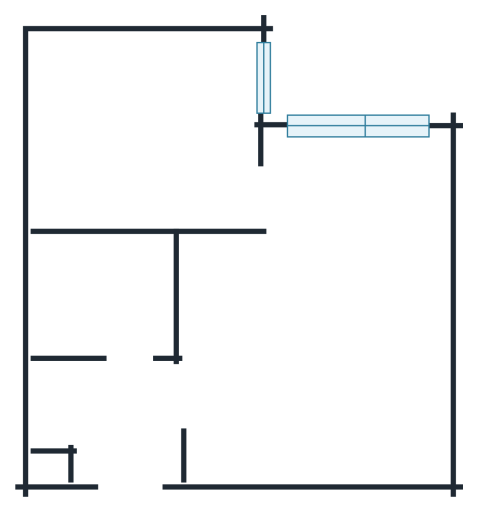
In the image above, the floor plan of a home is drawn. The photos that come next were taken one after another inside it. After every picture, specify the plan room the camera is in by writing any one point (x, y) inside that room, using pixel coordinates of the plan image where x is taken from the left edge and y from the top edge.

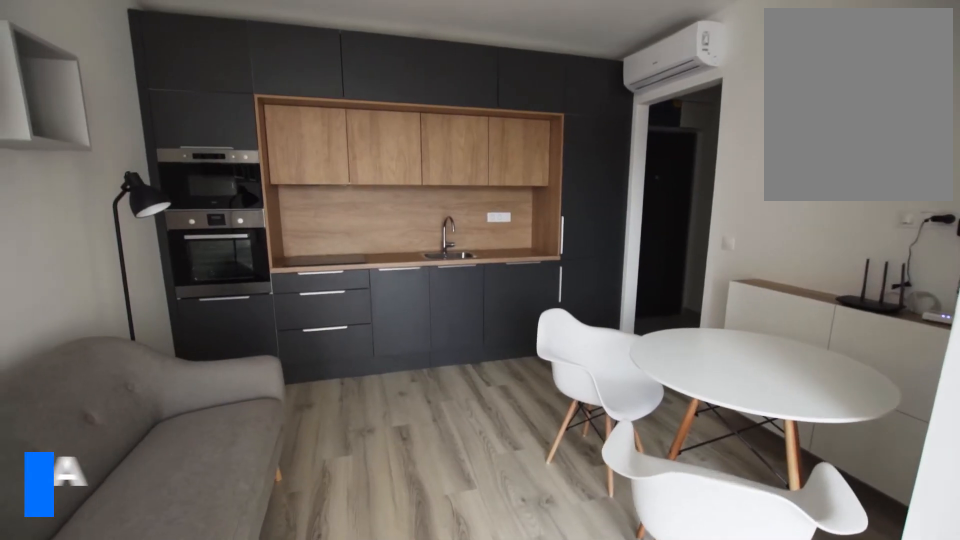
(307, 329)
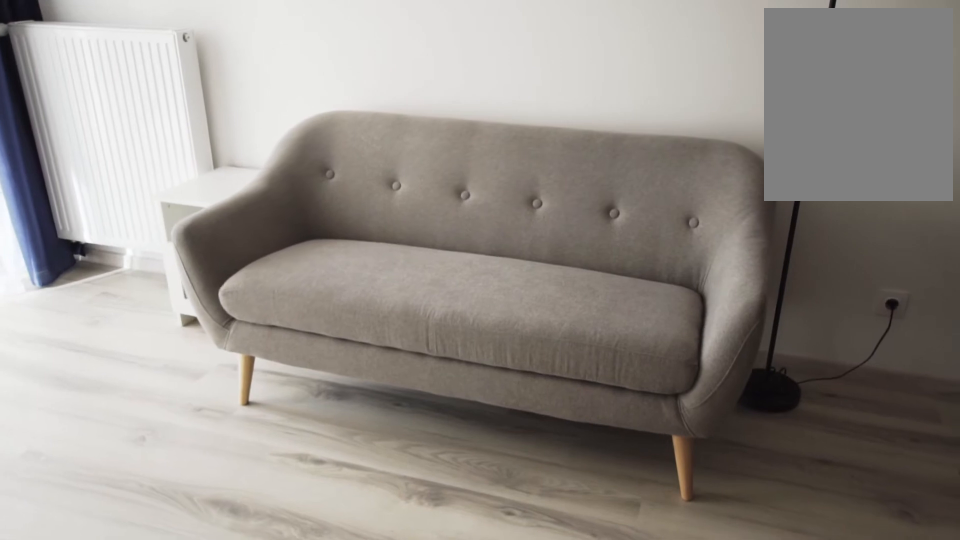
(307, 330)
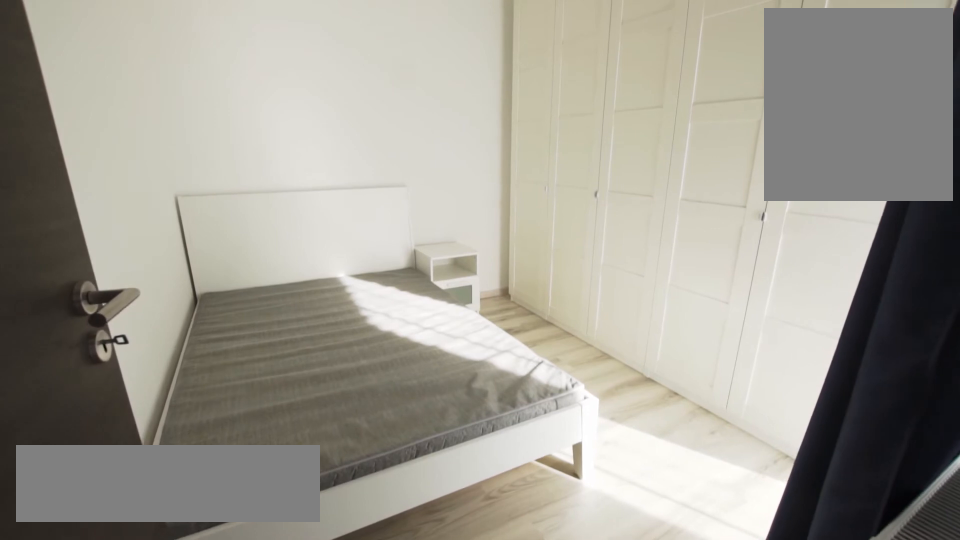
(139, 122)
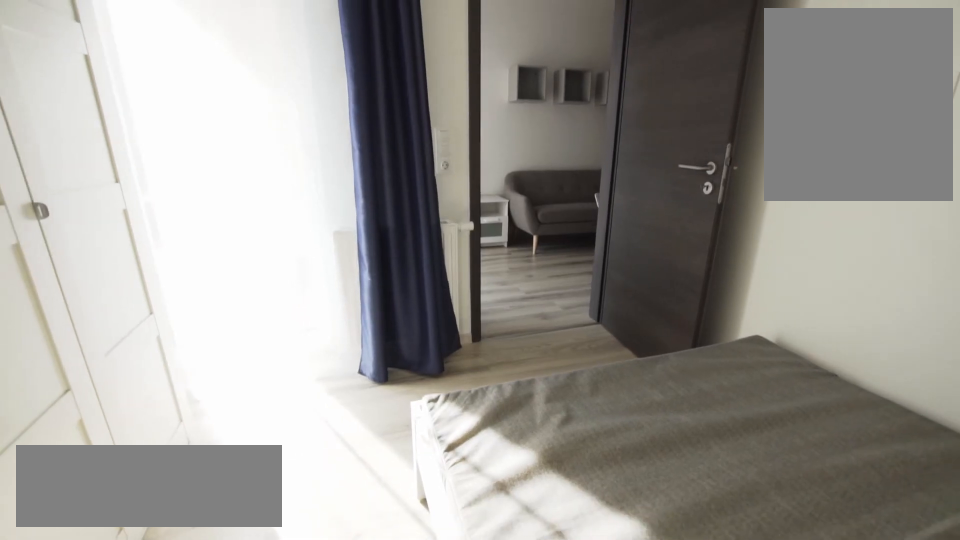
(138, 123)
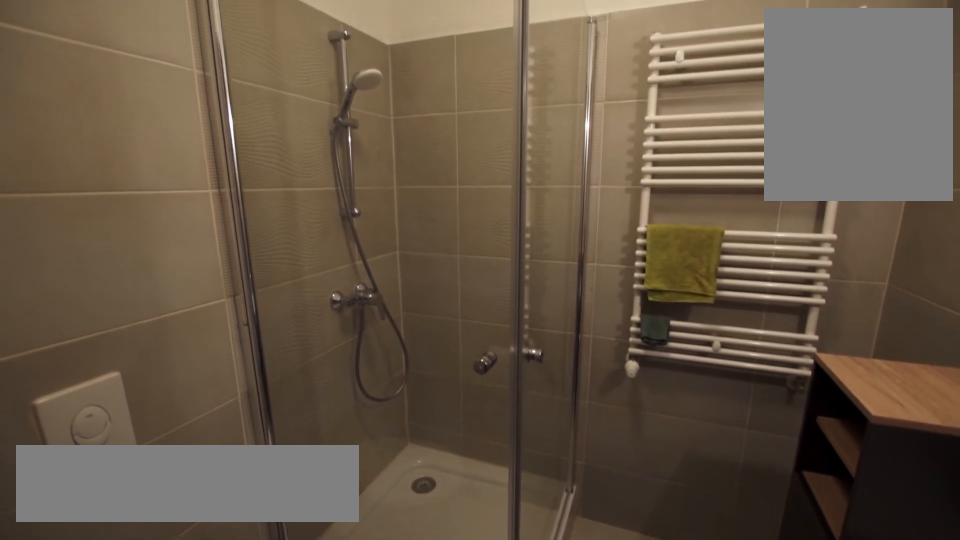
(90, 298)
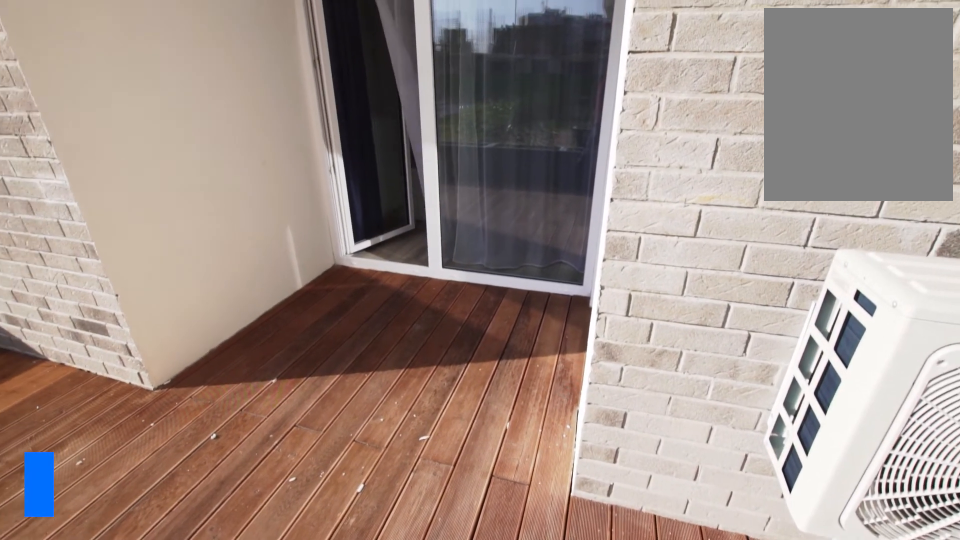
(362, 63)
